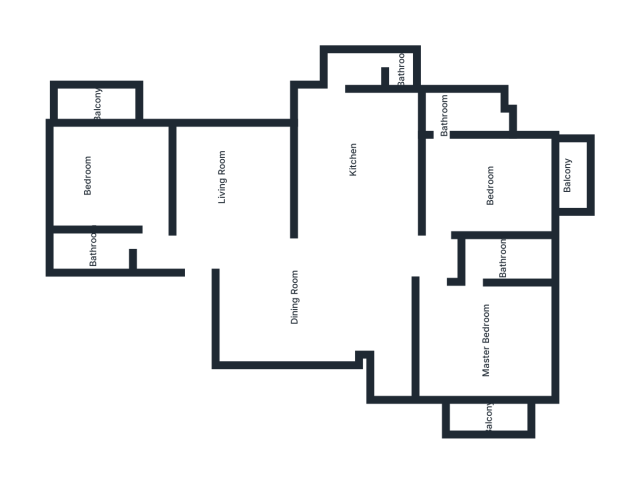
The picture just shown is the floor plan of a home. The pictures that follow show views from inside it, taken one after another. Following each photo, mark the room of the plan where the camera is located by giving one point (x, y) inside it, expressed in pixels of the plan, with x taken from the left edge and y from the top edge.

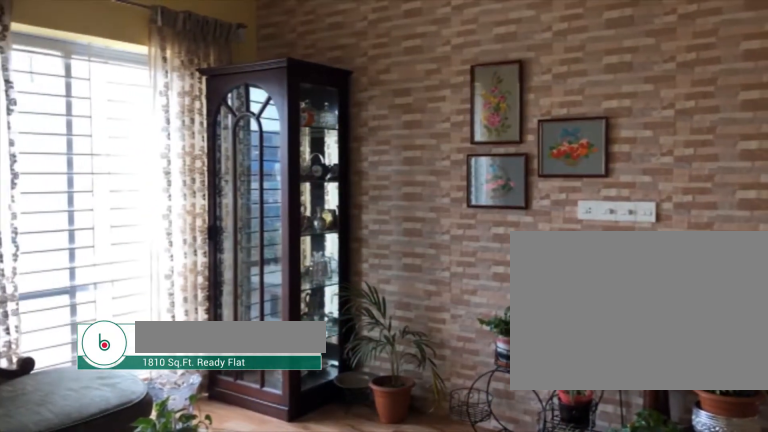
(228, 228)
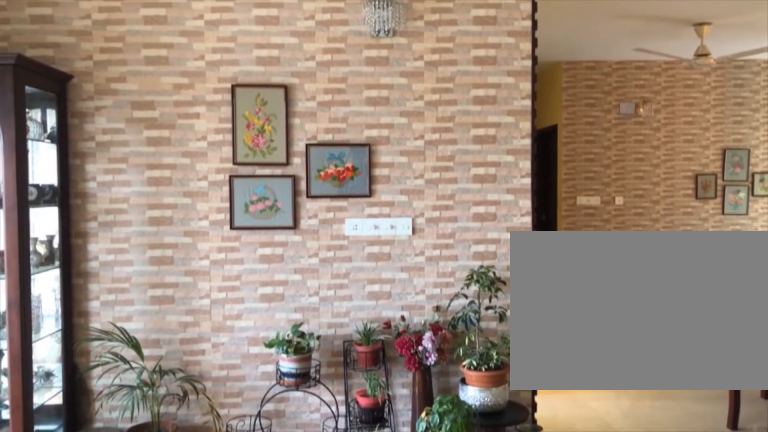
(228, 227)
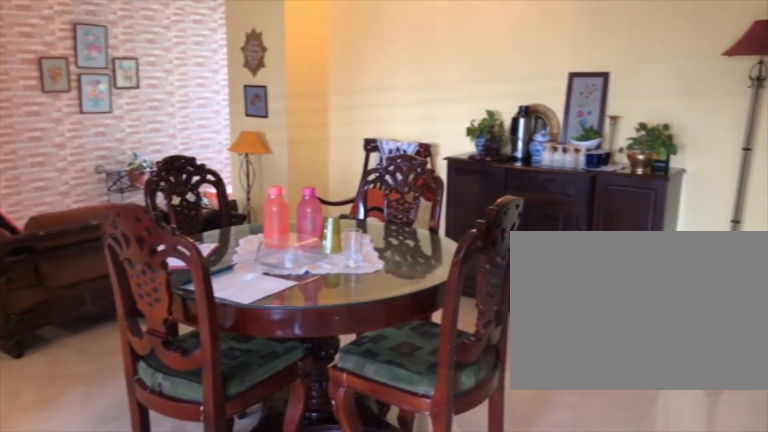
(299, 273)
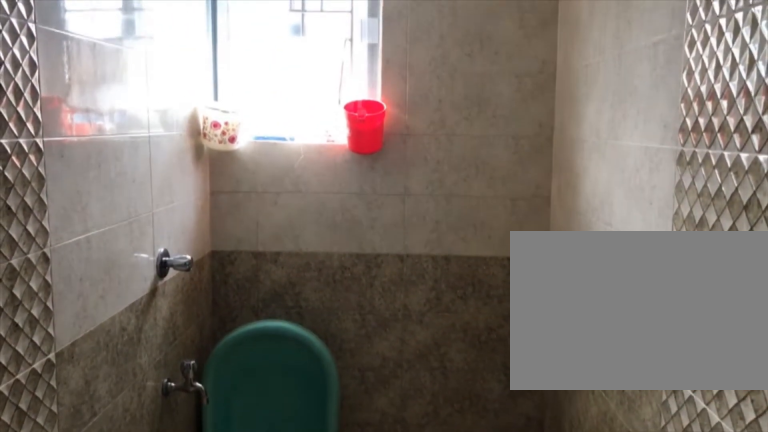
(118, 254)
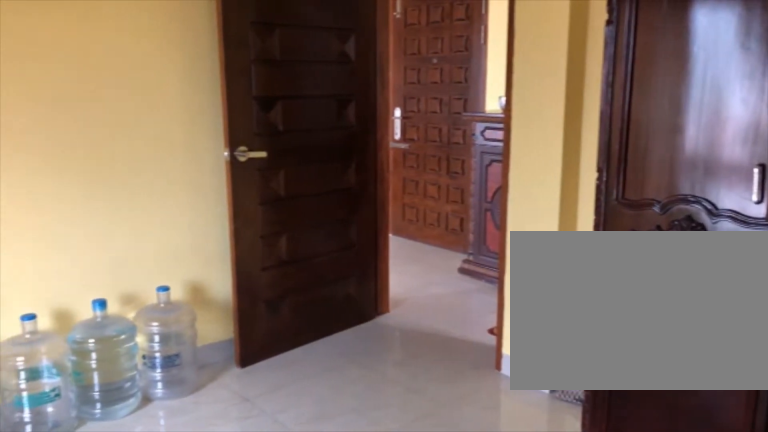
(142, 189)
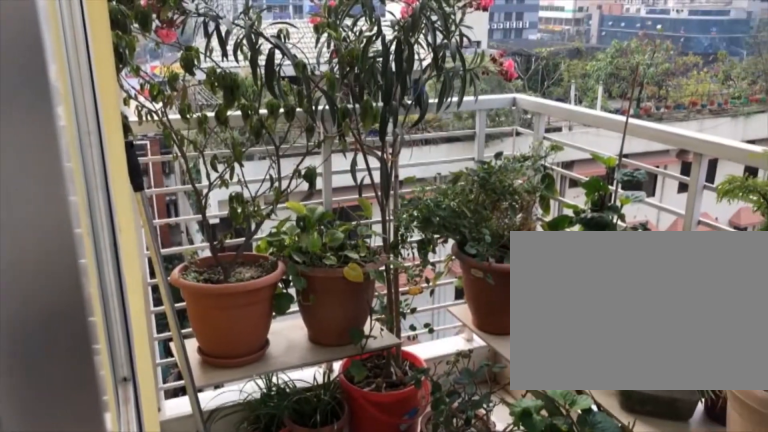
(109, 103)
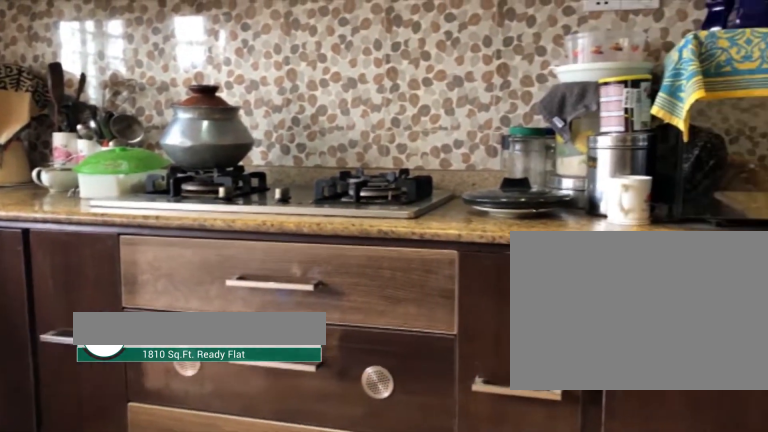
(351, 171)
